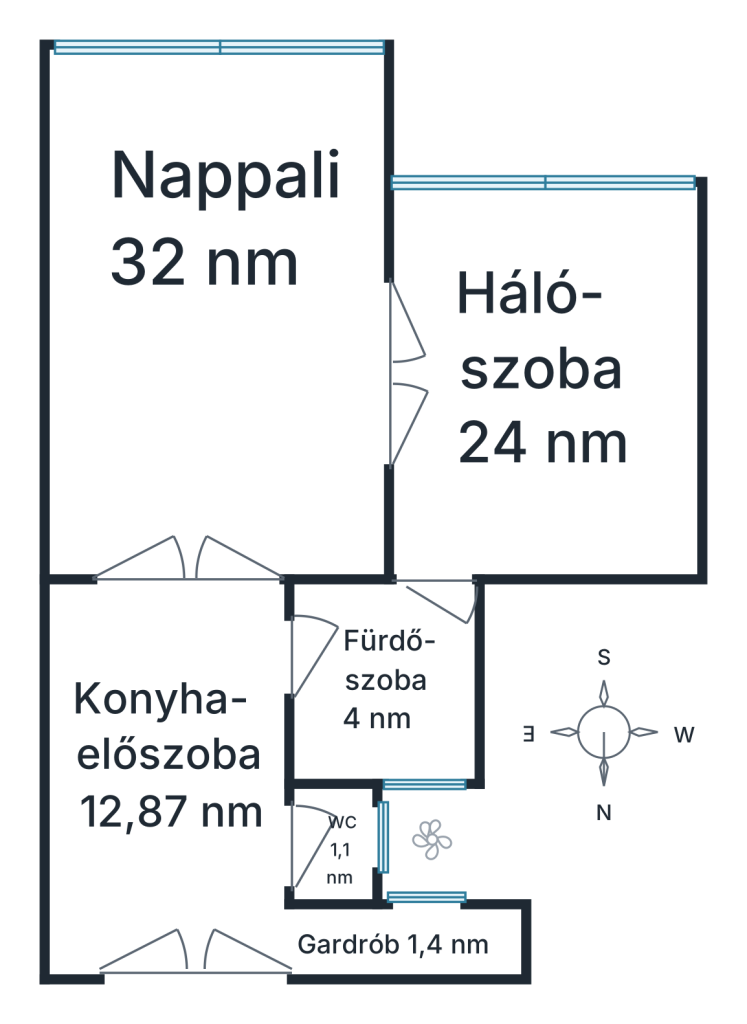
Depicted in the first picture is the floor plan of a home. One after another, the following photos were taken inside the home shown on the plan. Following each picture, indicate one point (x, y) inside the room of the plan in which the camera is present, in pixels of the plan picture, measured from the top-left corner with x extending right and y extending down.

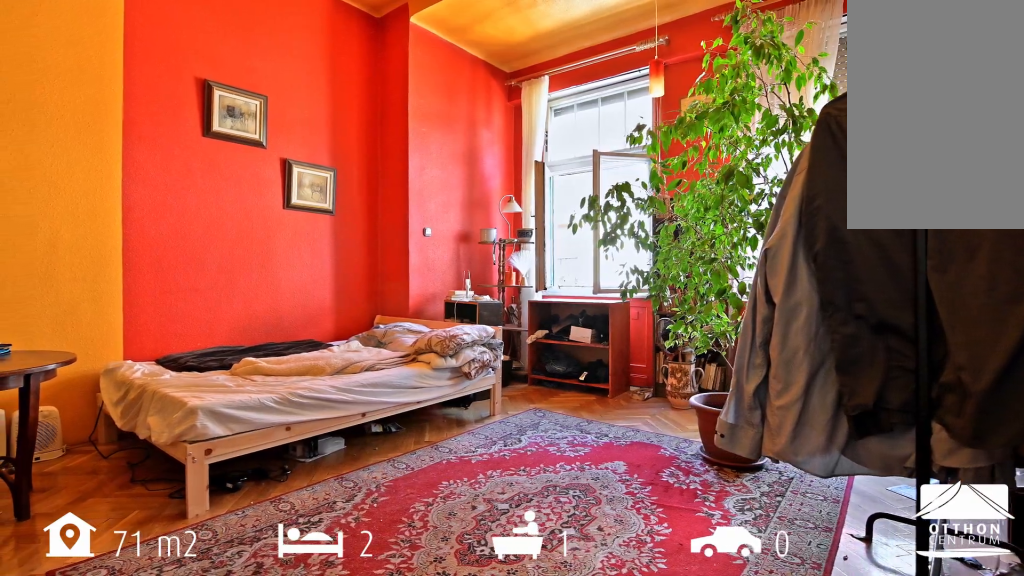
(218, 346)
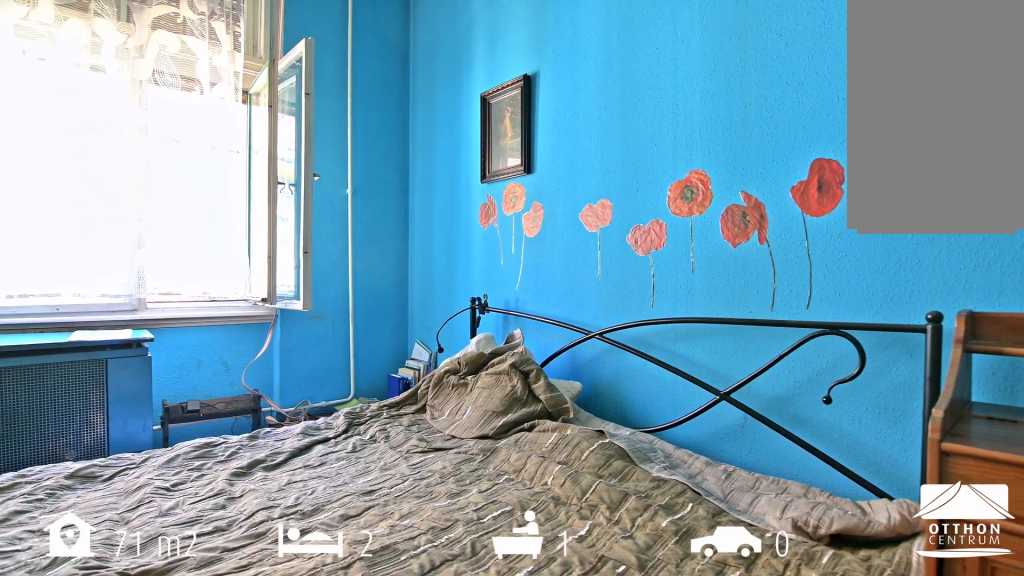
(553, 383)
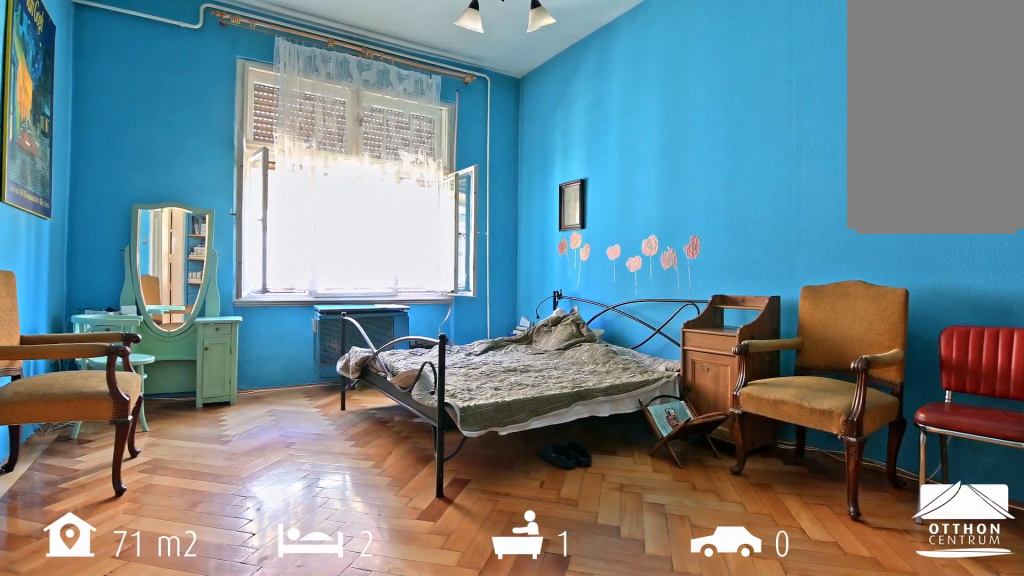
(553, 383)
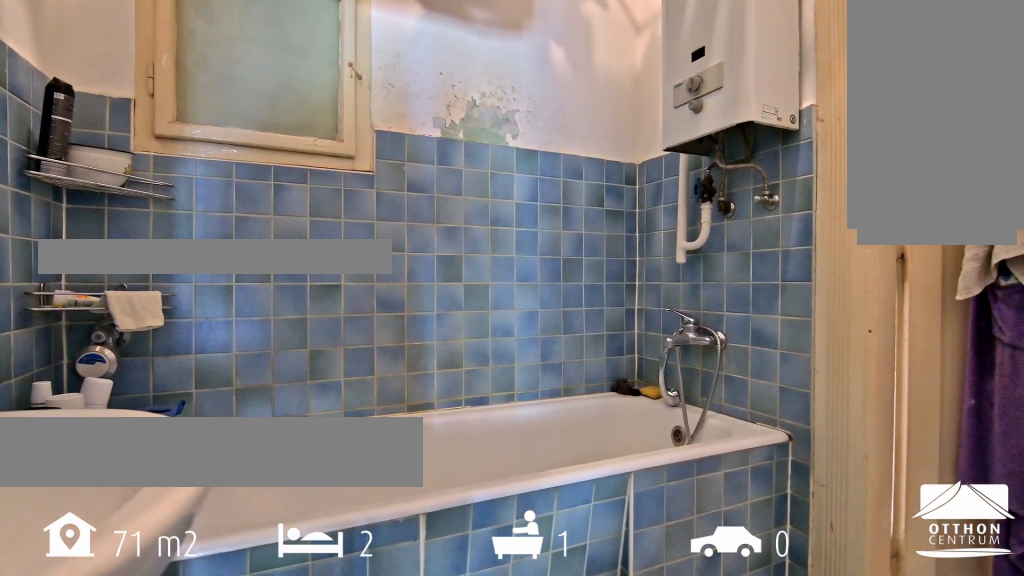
(384, 679)
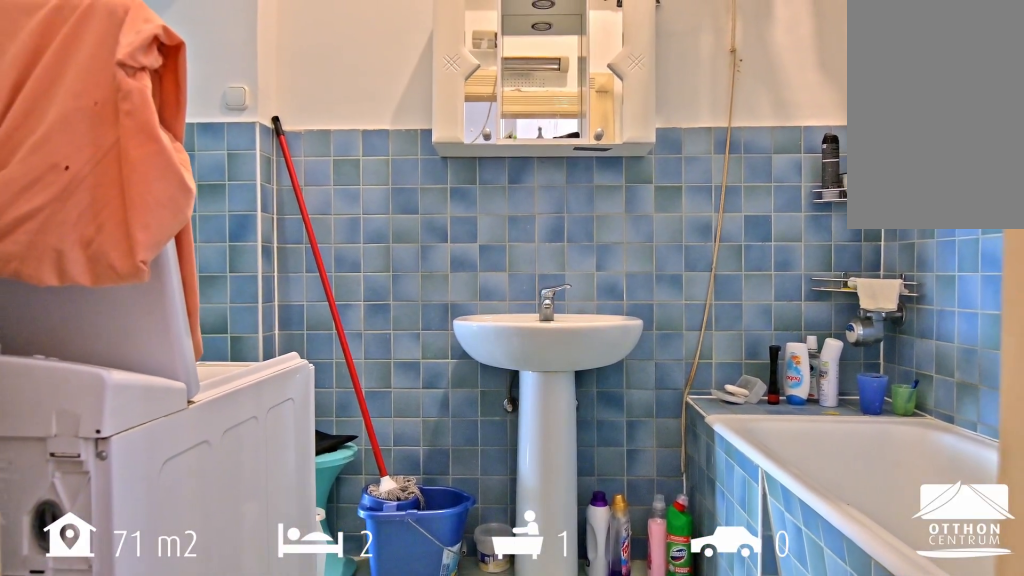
(385, 679)
